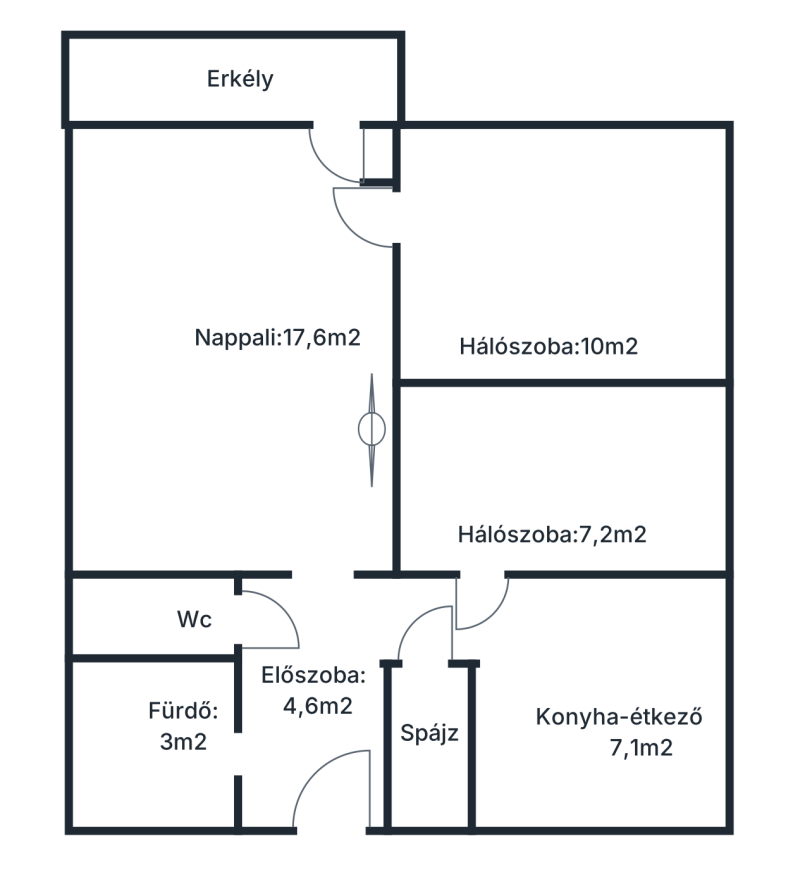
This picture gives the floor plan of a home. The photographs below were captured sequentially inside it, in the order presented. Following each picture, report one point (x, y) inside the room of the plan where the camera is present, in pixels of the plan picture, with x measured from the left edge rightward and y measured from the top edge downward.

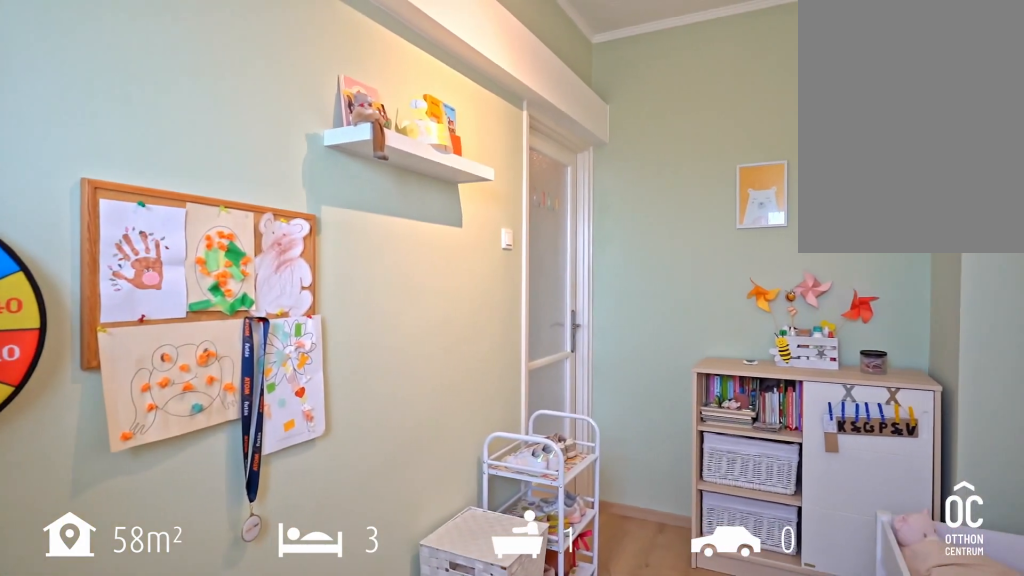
(561, 478)
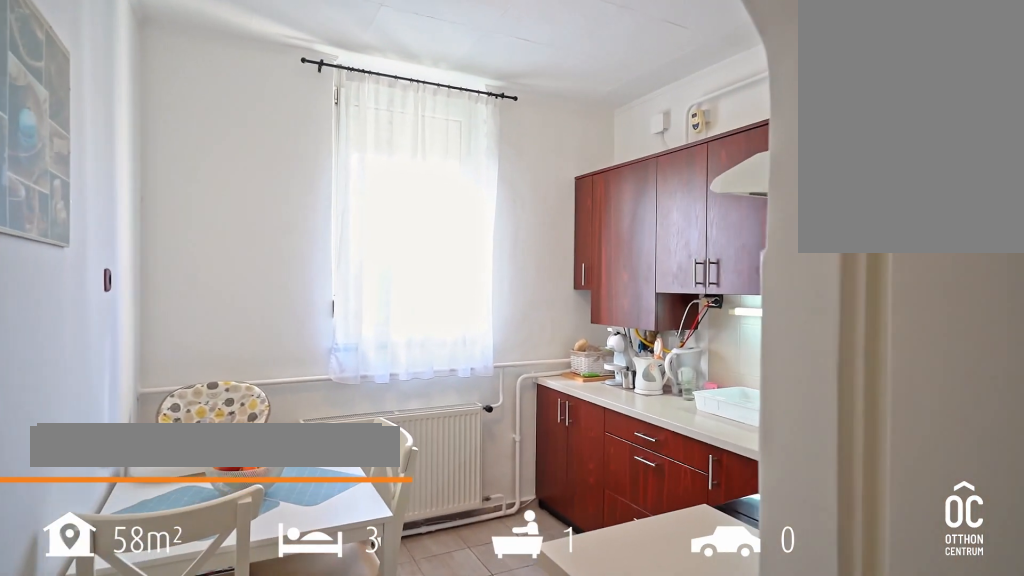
(594, 699)
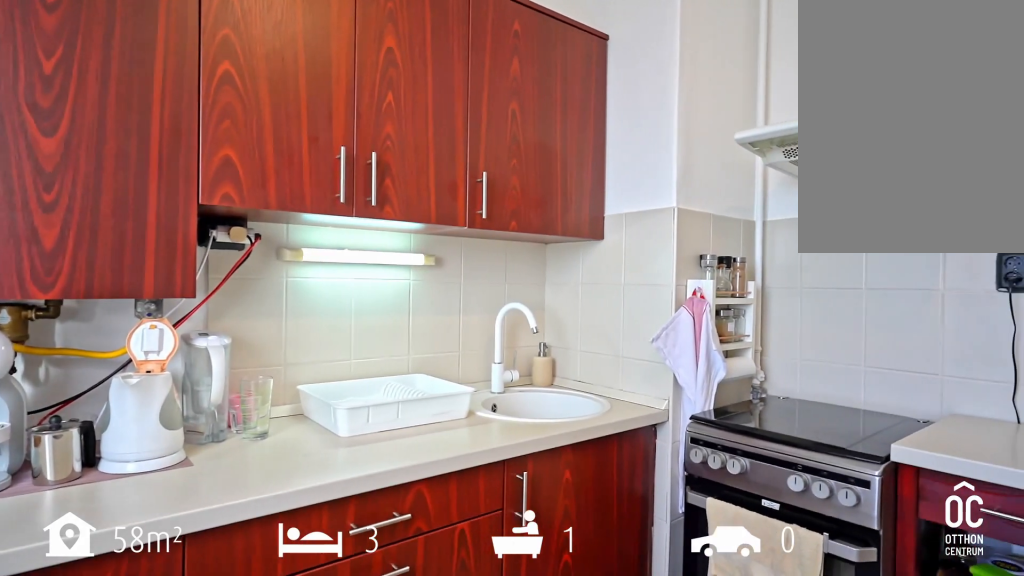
(594, 700)
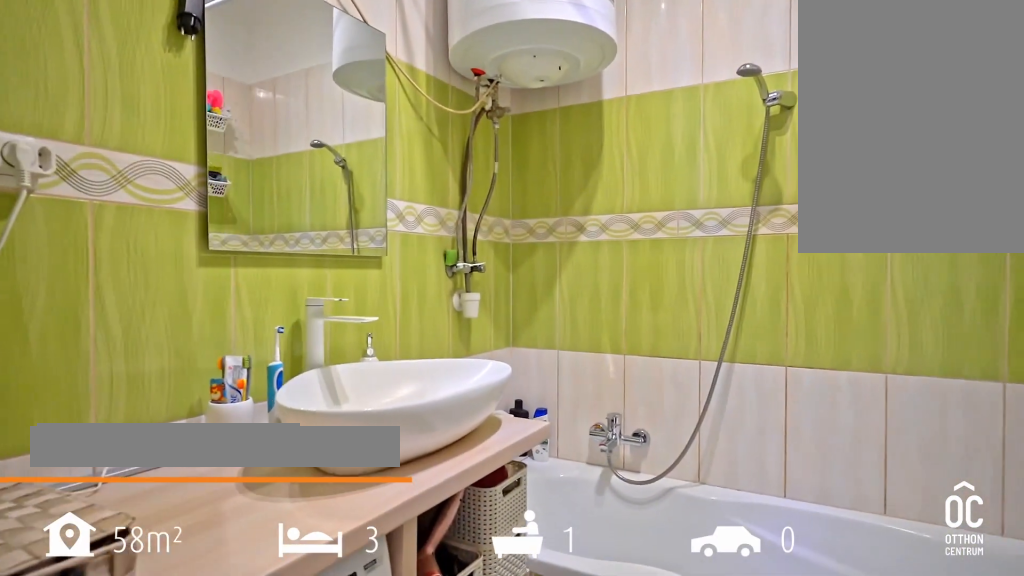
(155, 748)
